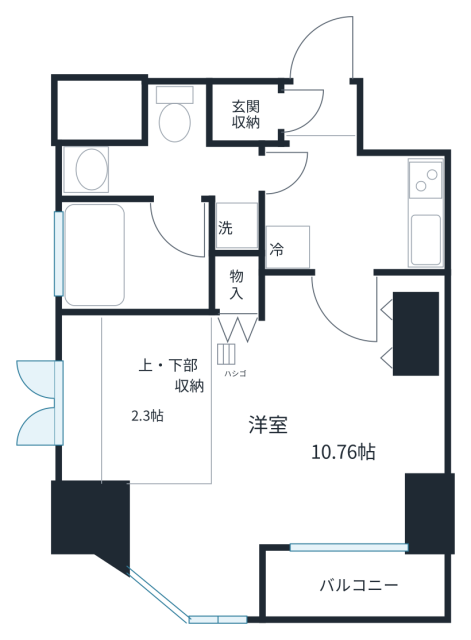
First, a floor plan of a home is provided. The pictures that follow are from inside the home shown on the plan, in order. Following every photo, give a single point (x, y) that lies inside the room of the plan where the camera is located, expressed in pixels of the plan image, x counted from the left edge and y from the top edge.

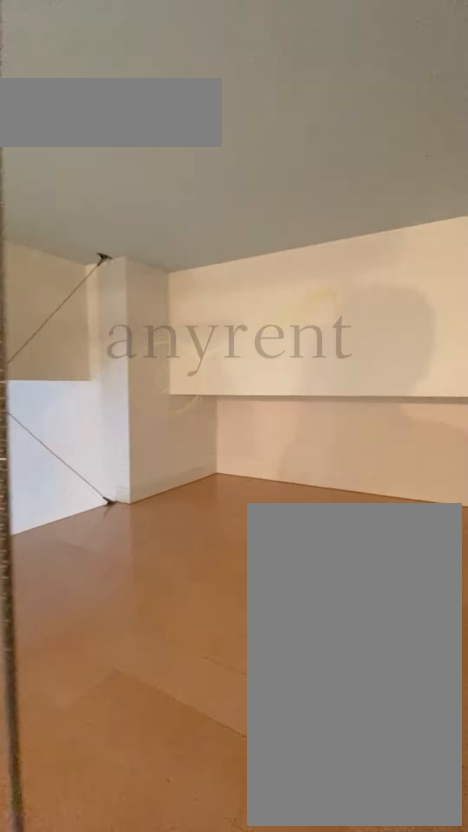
(138, 400)
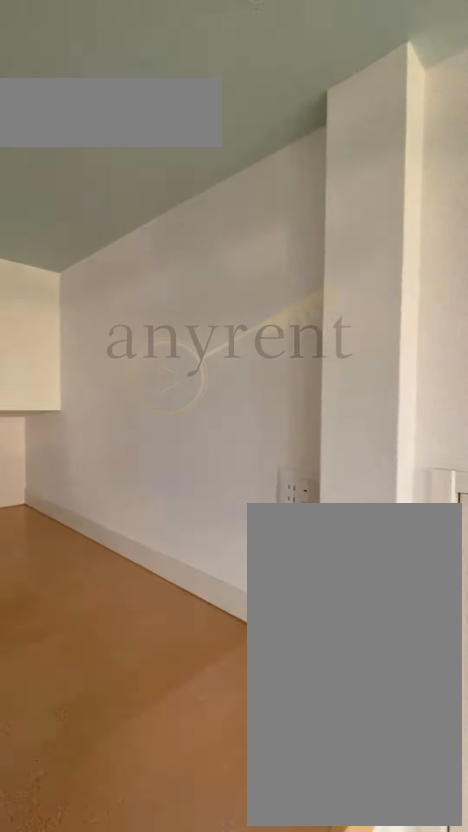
(138, 400)
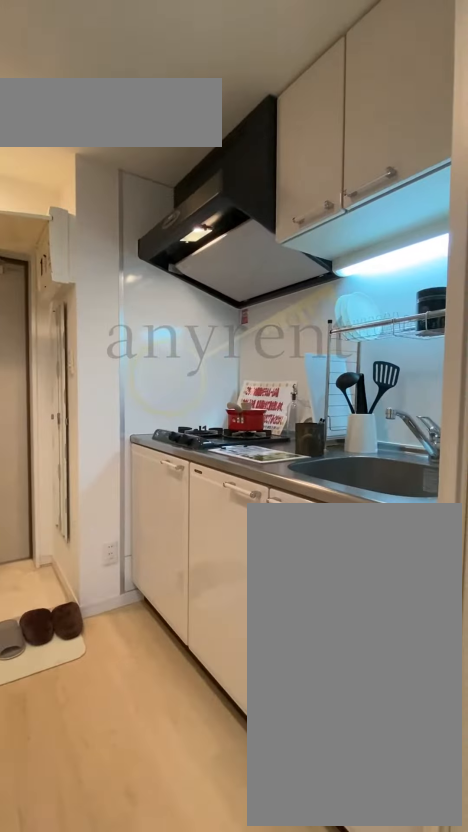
(425, 212)
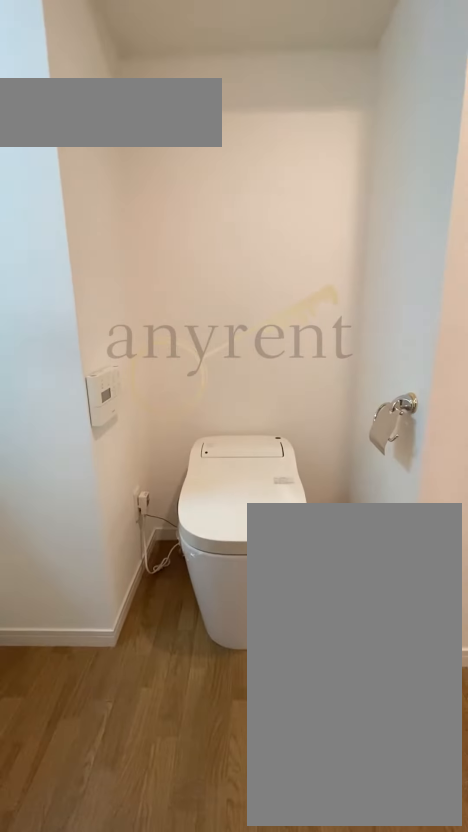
(175, 118)
